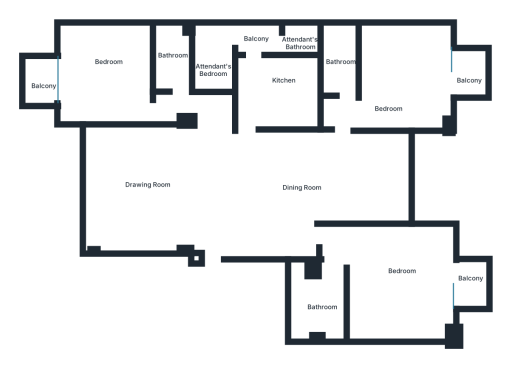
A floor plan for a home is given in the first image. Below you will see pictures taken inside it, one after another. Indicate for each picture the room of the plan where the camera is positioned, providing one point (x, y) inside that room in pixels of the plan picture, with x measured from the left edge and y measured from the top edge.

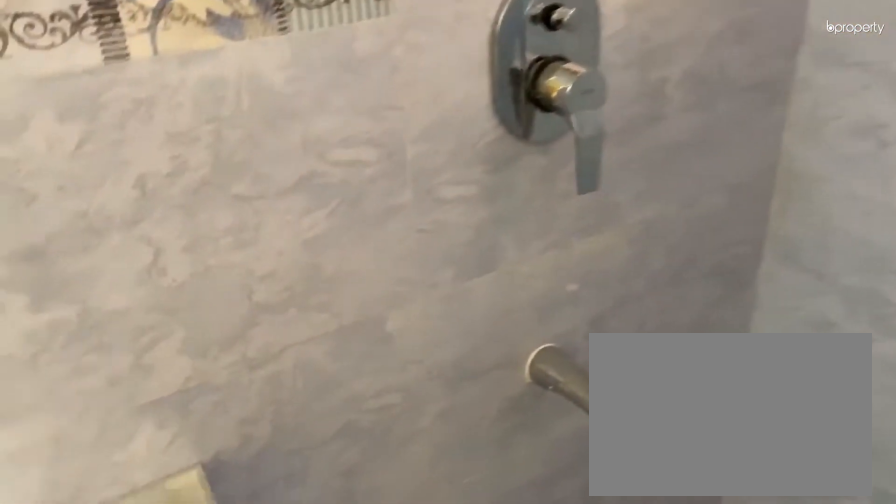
(172, 63)
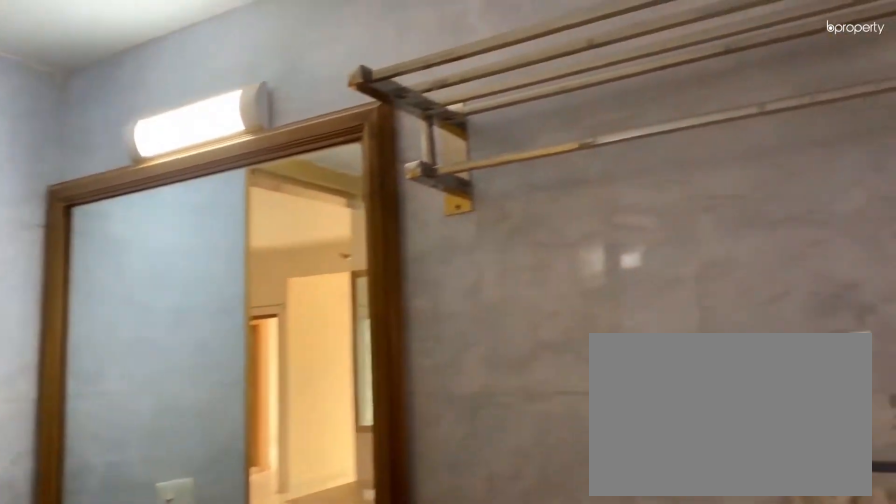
(172, 63)
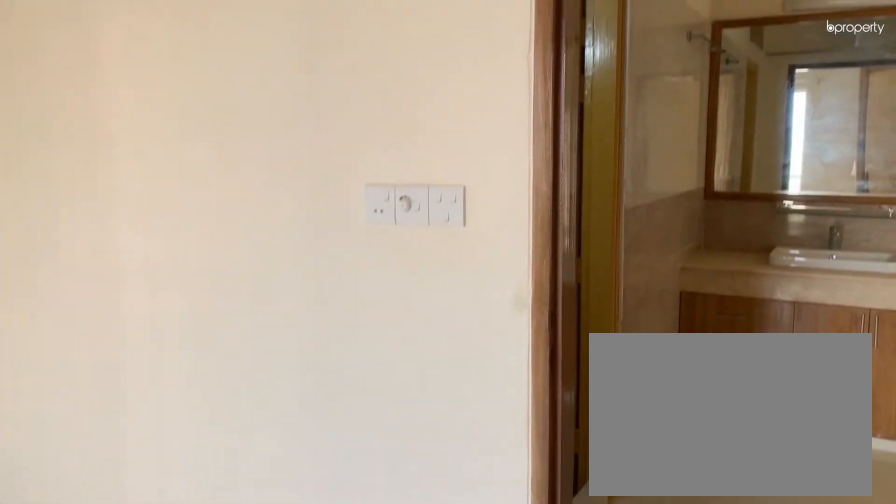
(104, 83)
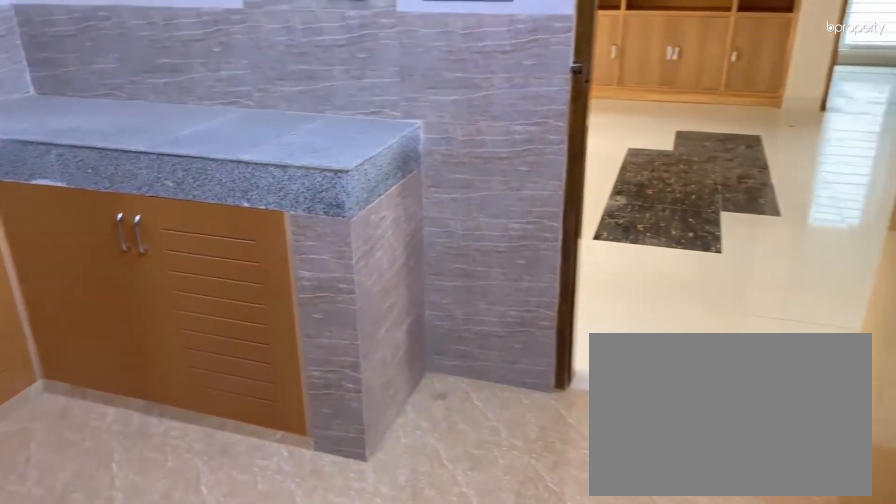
(268, 93)
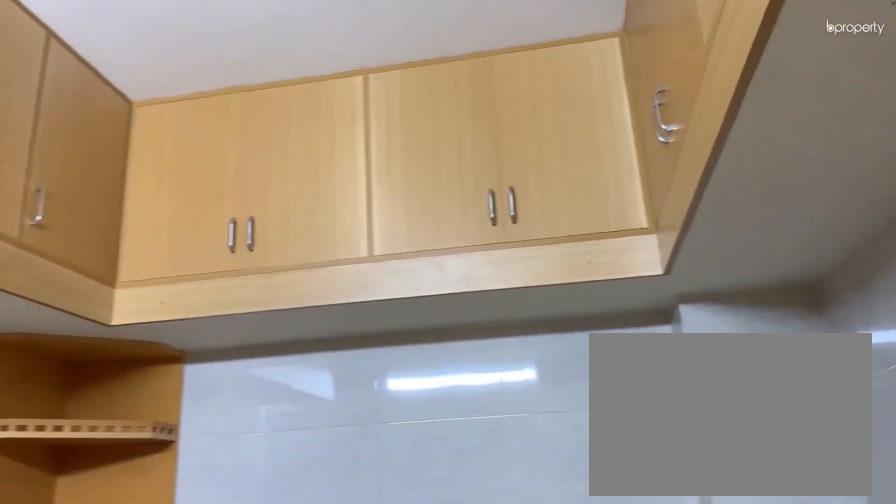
(268, 93)
